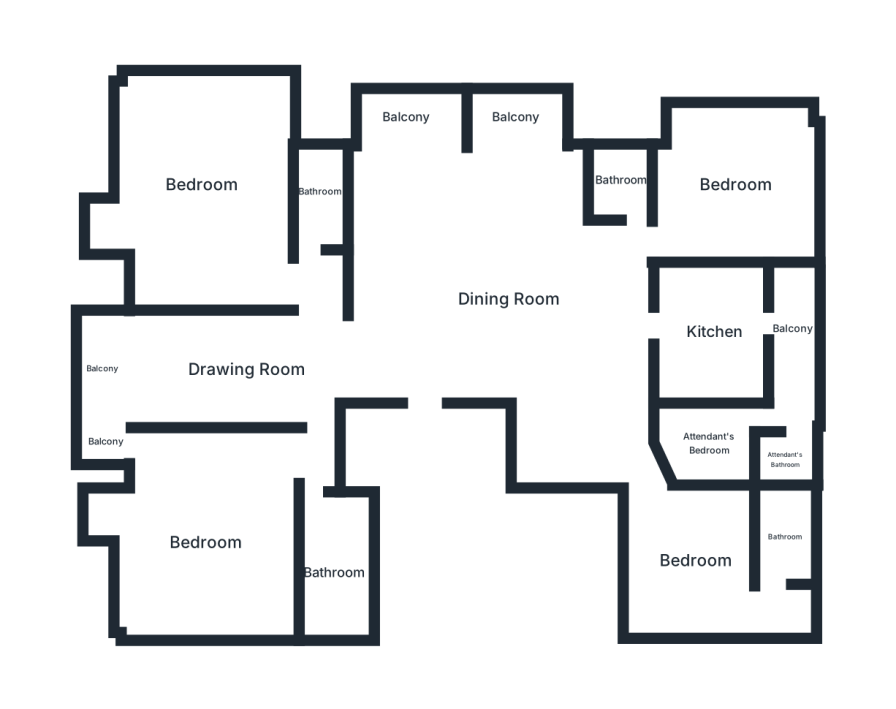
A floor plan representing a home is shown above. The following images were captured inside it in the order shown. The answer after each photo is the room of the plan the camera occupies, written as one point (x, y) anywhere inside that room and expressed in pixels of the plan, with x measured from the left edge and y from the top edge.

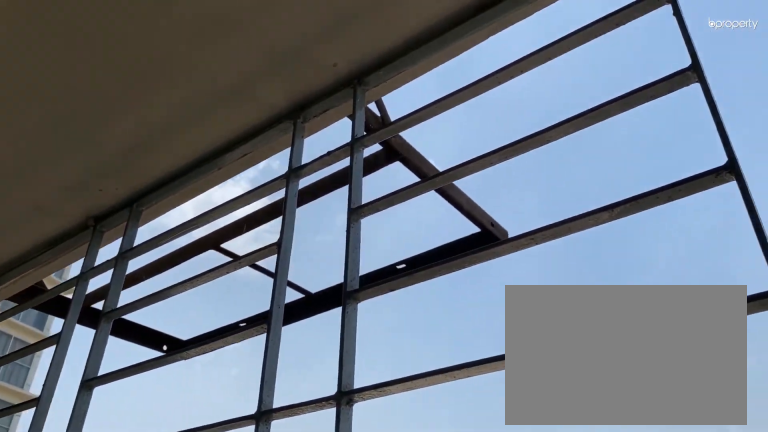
(515, 119)
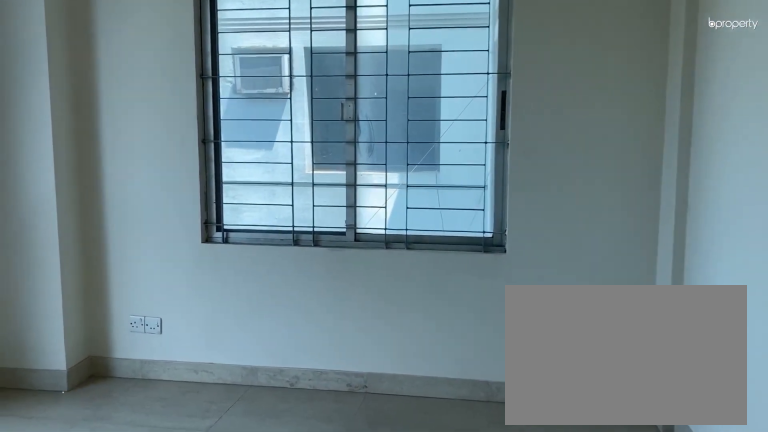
(734, 184)
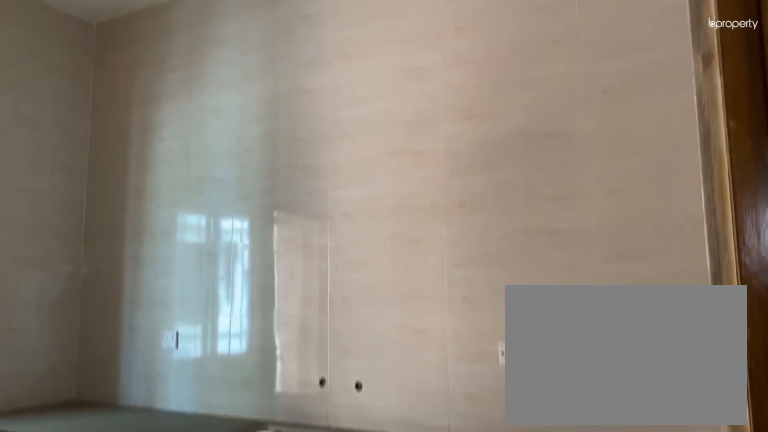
(714, 332)
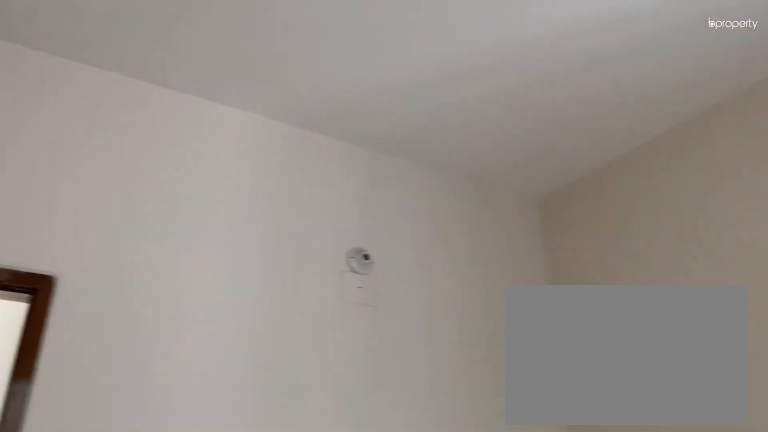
(694, 557)
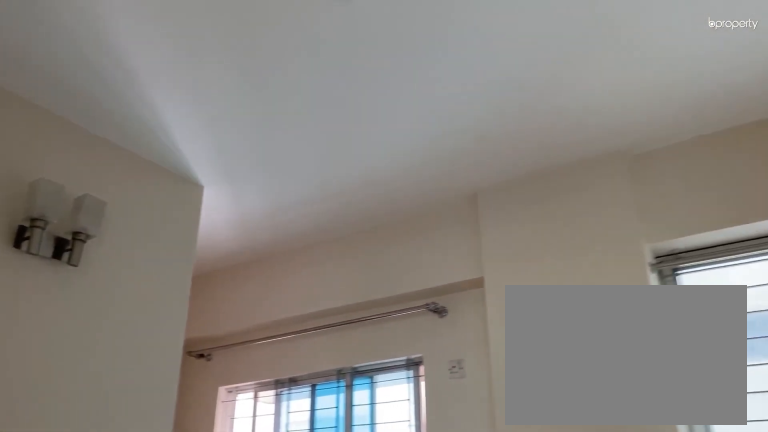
(694, 557)
